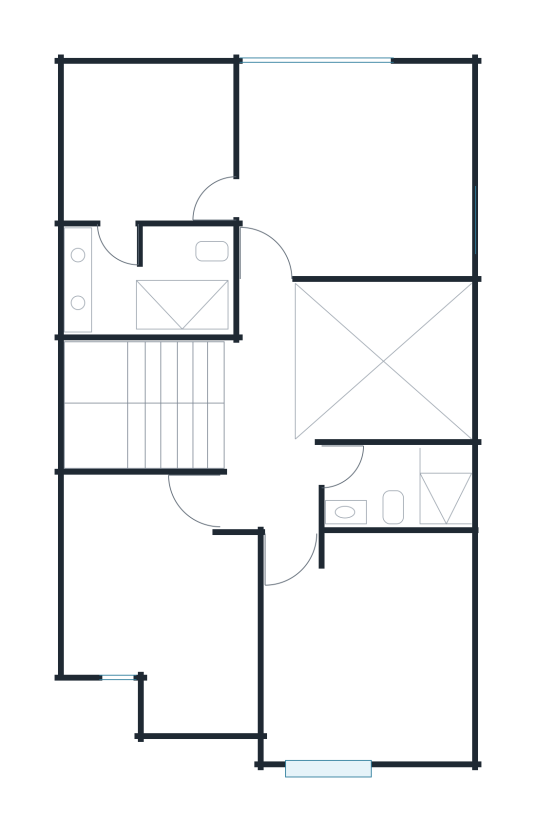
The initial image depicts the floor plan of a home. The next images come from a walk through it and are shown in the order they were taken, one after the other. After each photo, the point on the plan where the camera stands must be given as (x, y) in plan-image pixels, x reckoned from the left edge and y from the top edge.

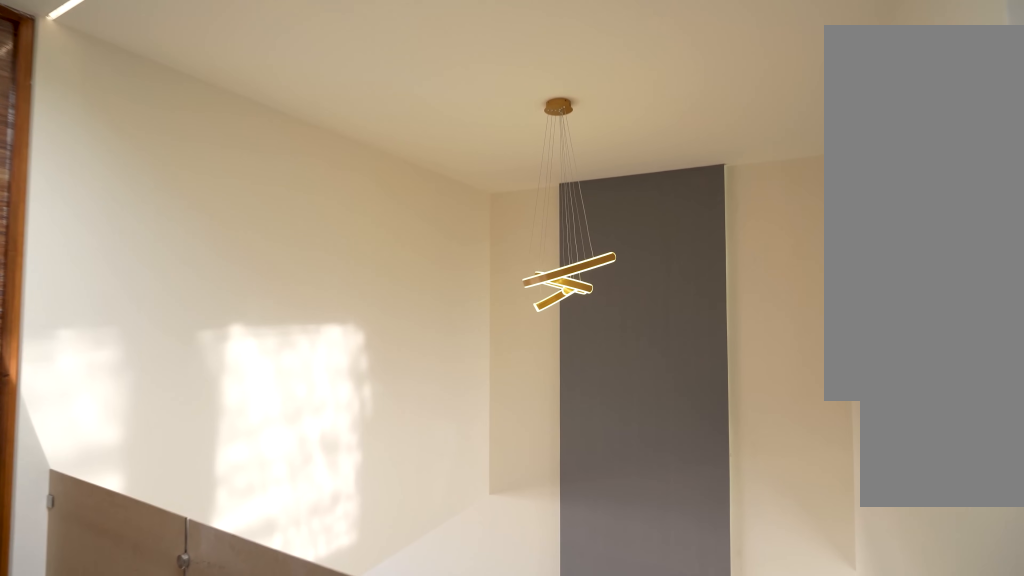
(268, 368)
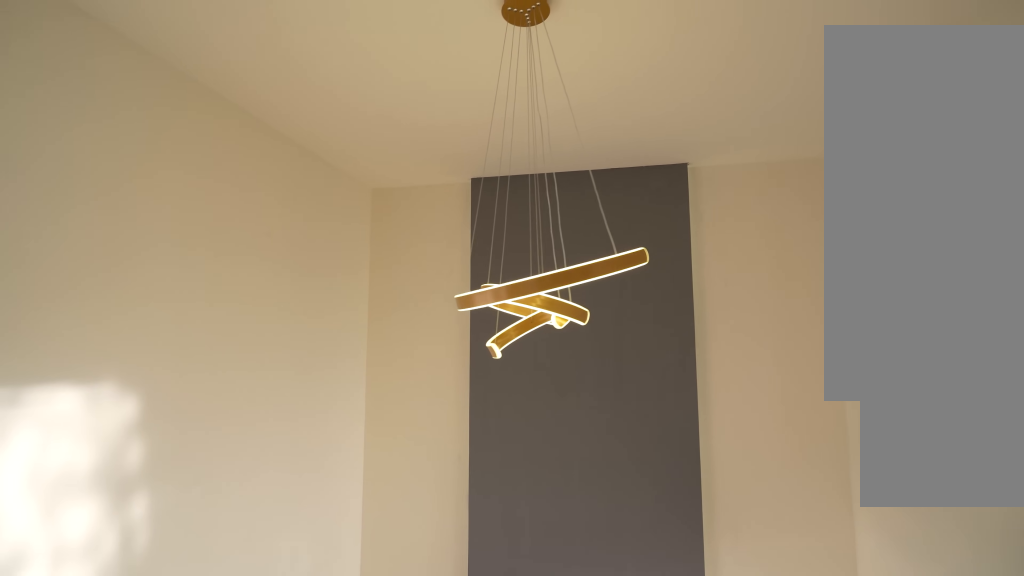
(268, 368)
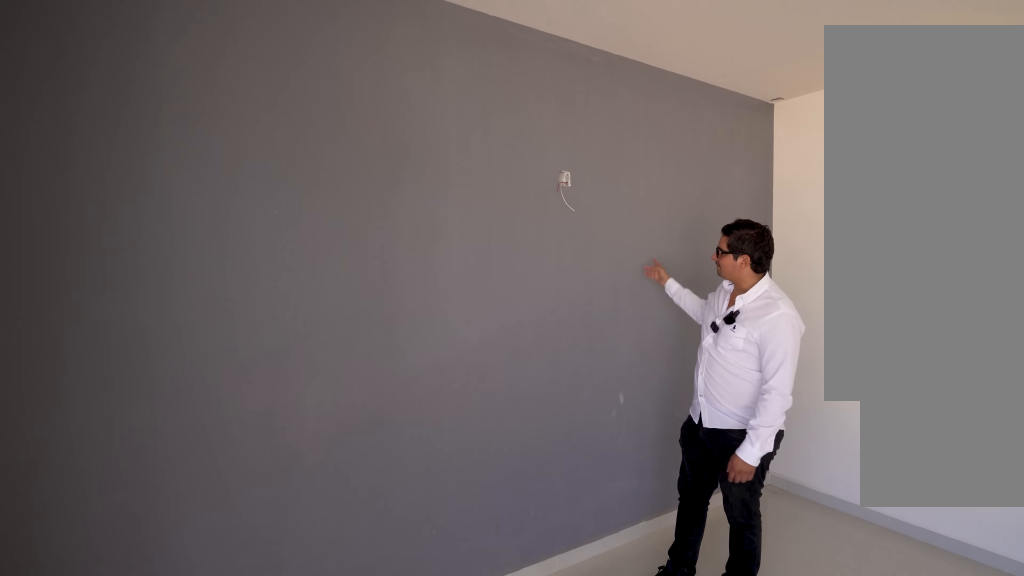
(298, 170)
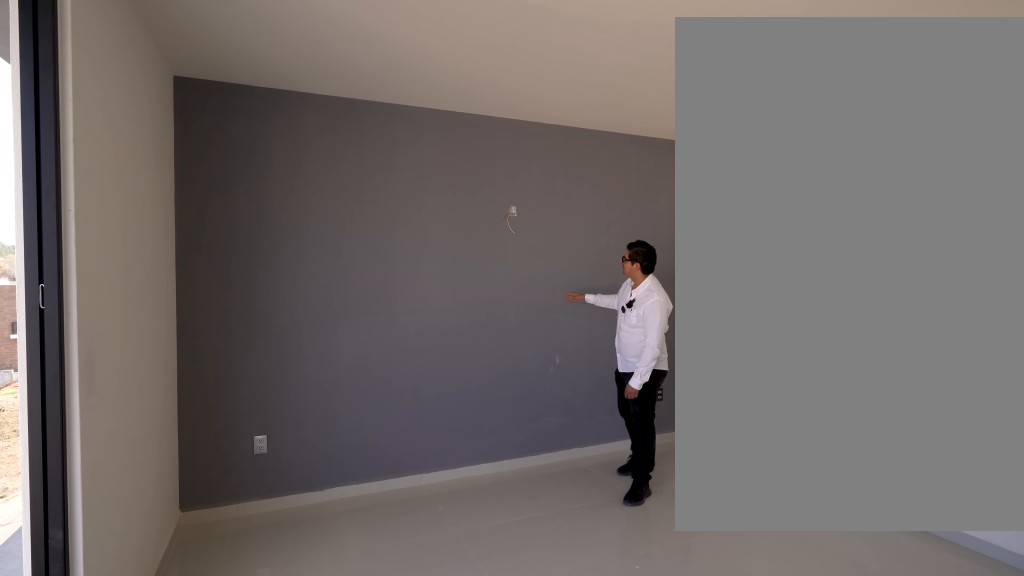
(298, 169)
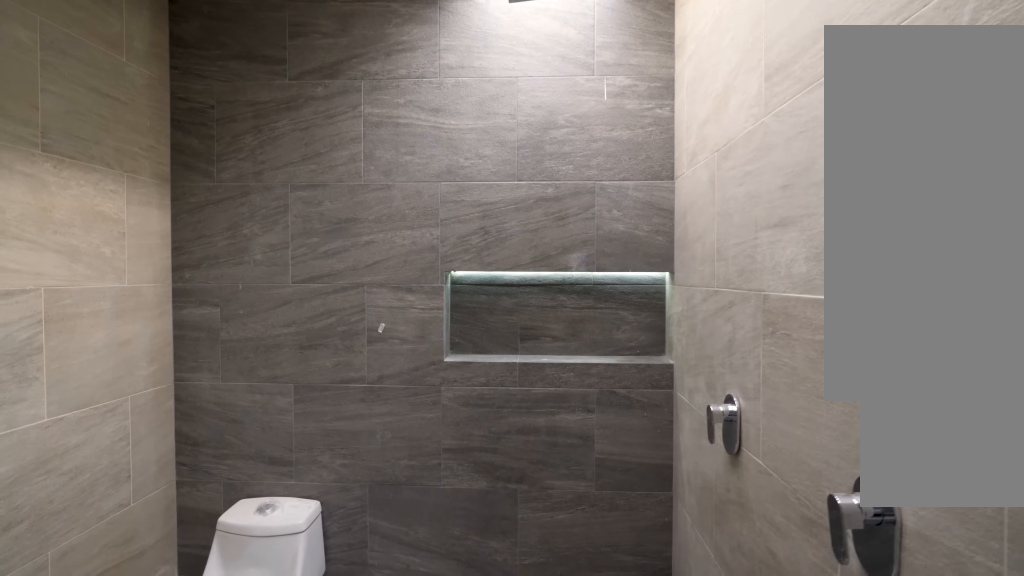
(118, 201)
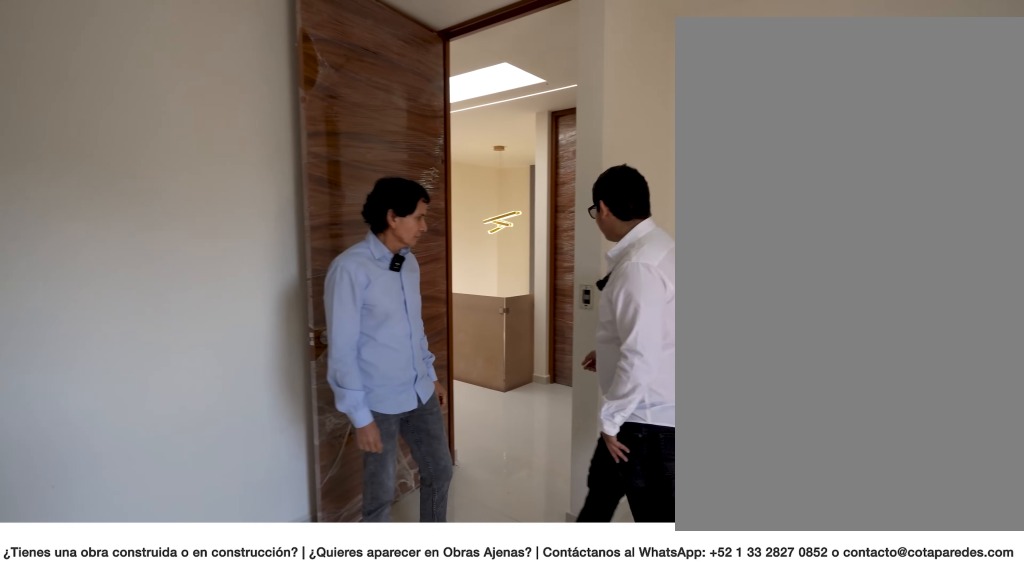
(196, 591)
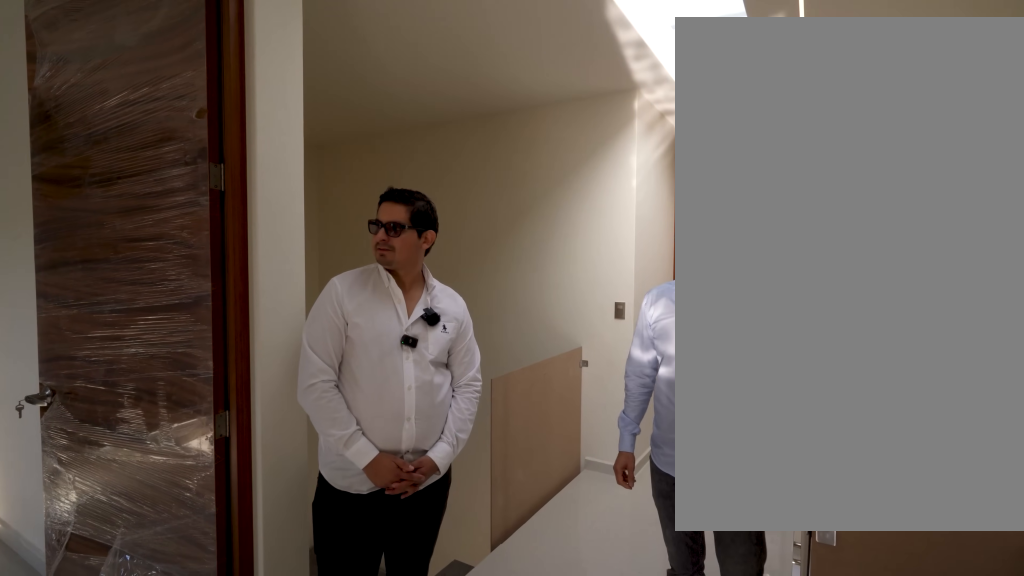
(290, 548)
